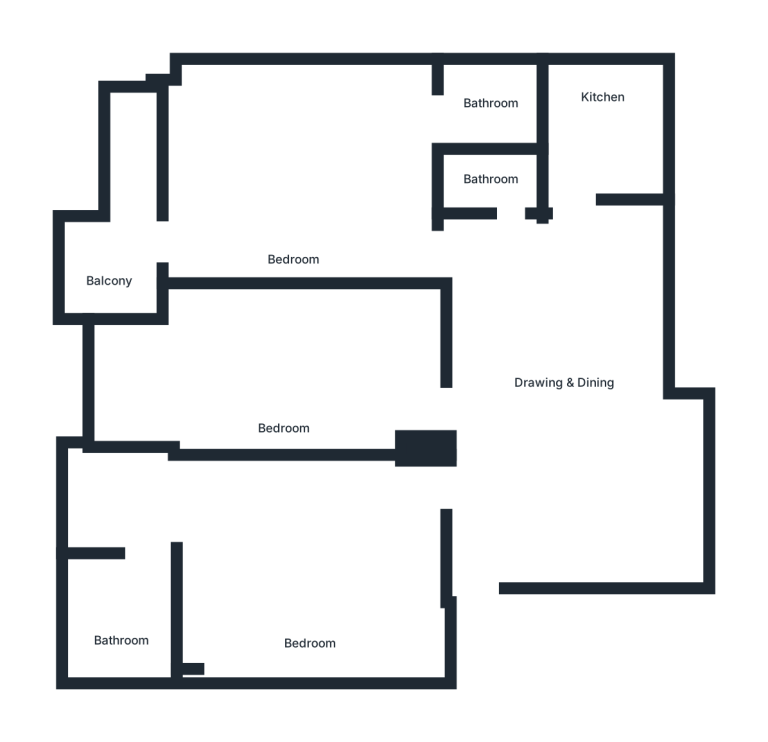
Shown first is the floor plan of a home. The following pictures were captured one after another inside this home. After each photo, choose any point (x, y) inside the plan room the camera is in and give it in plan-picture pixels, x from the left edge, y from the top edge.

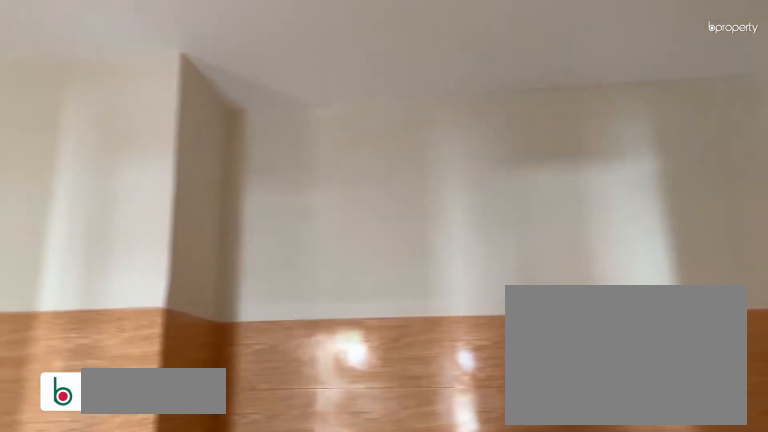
(574, 376)
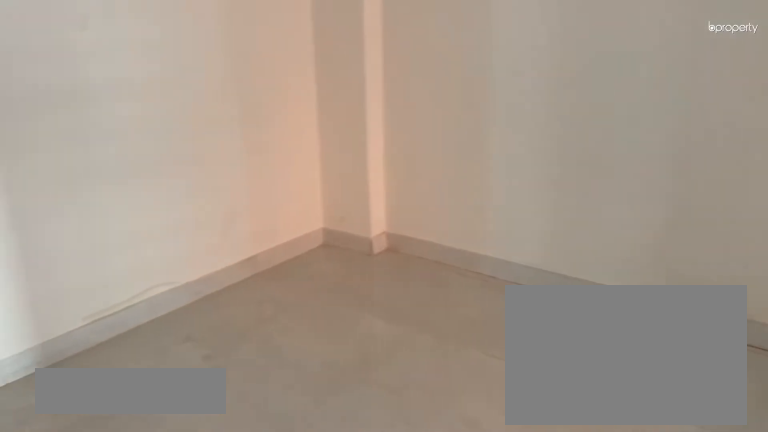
(310, 568)
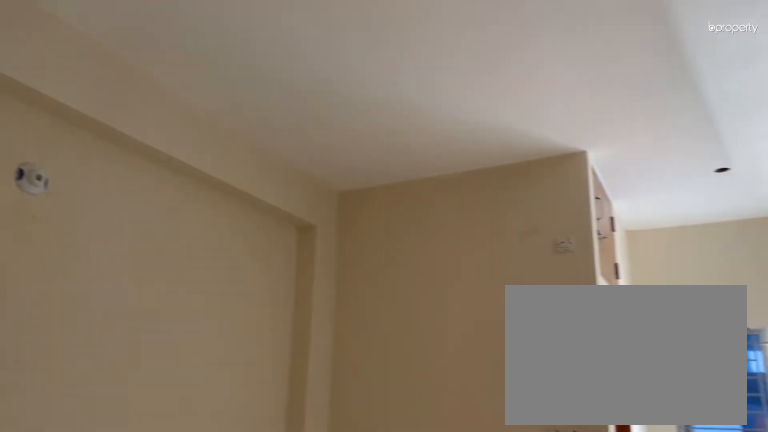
(310, 568)
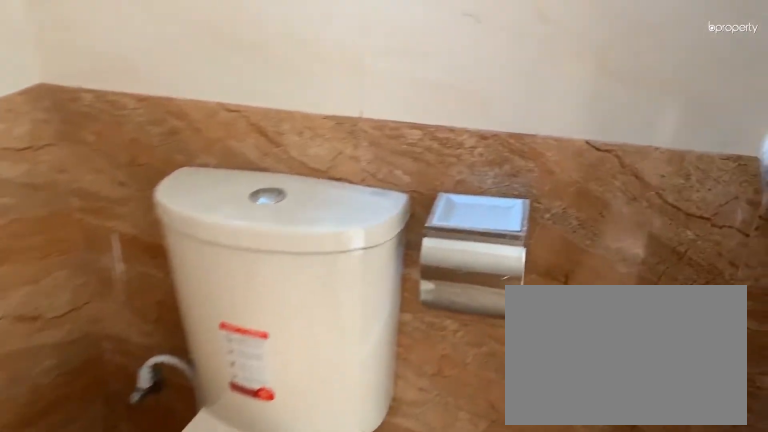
(118, 645)
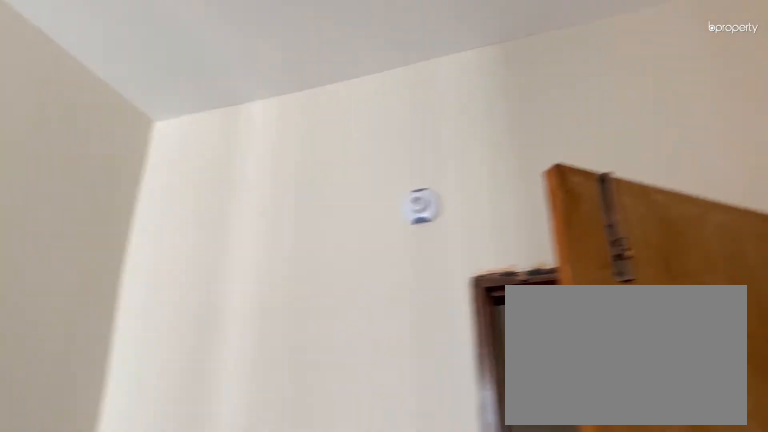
(295, 366)
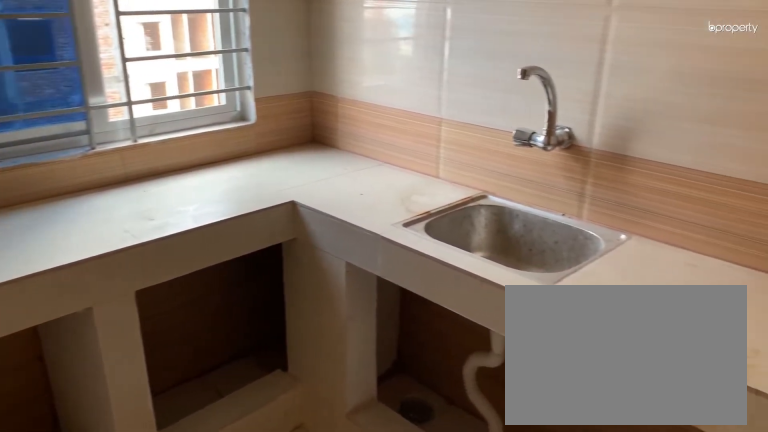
(603, 106)
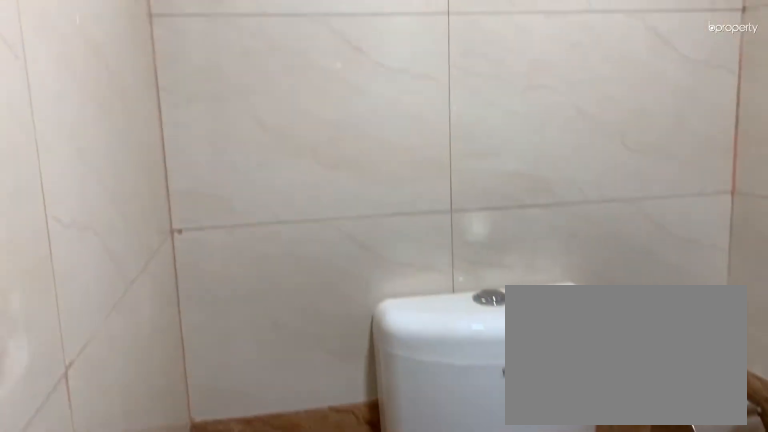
(489, 178)
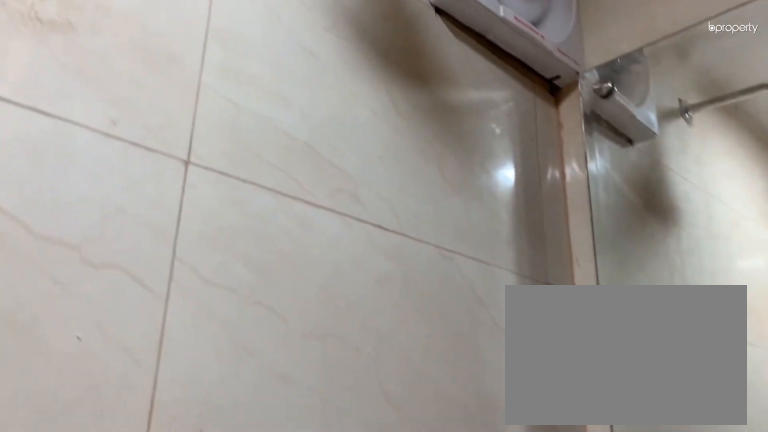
(489, 178)
